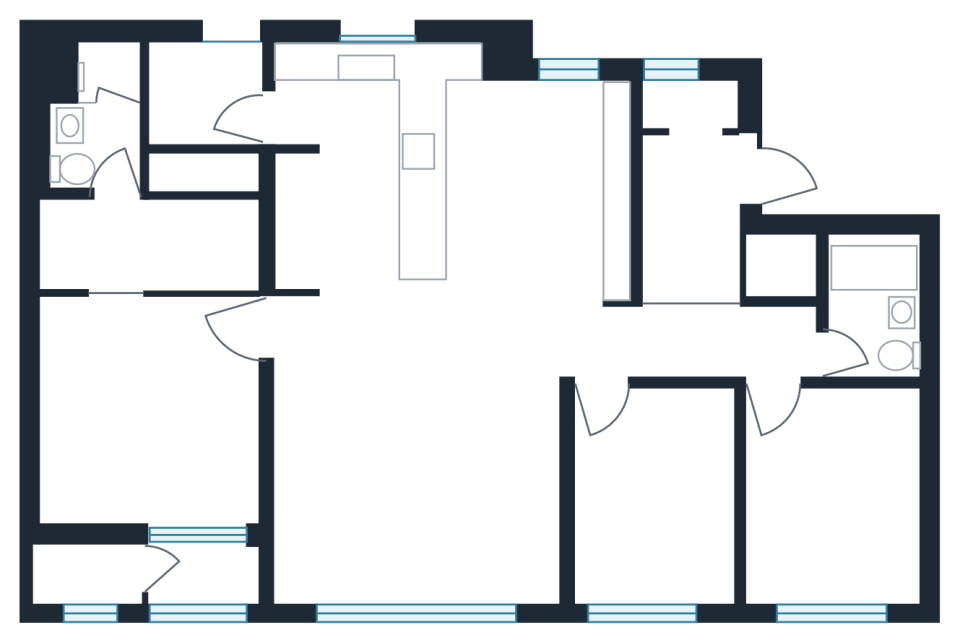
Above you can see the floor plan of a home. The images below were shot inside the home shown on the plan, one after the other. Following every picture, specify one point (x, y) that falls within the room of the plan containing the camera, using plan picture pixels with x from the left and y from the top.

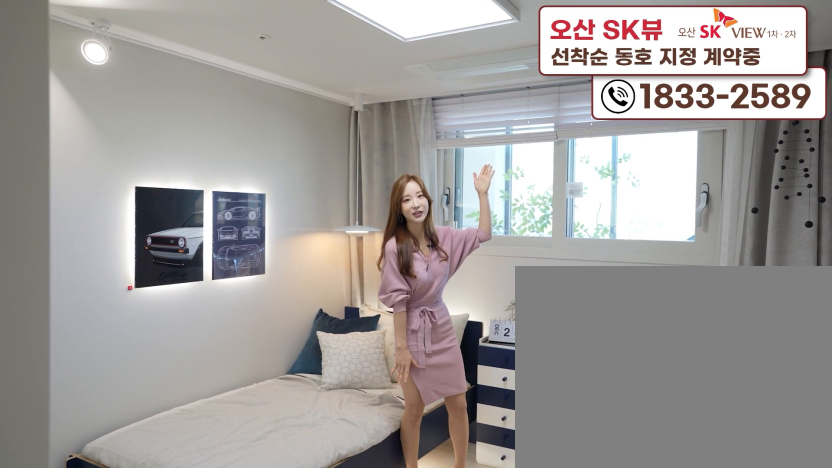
(824, 547)
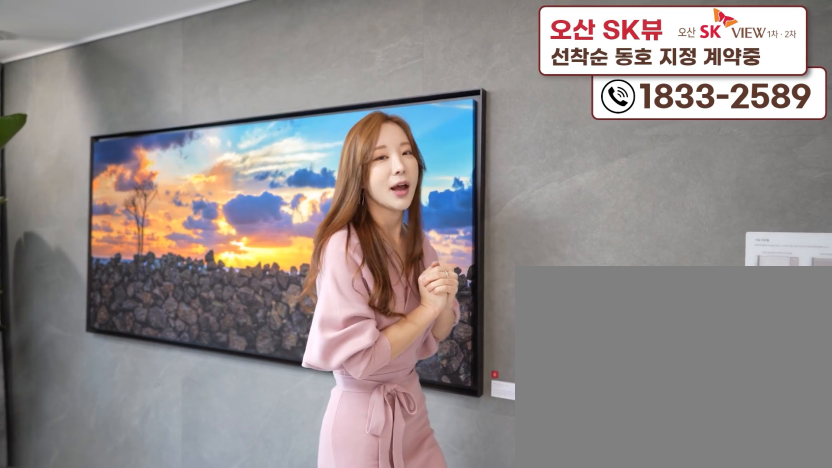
(421, 529)
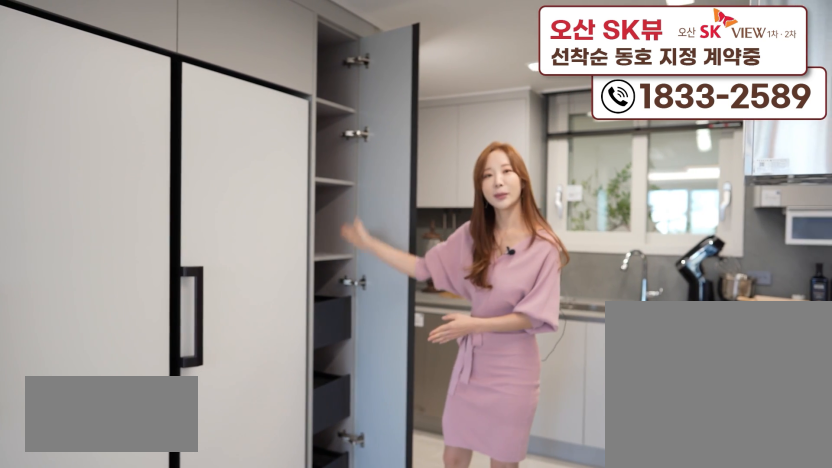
(382, 304)
